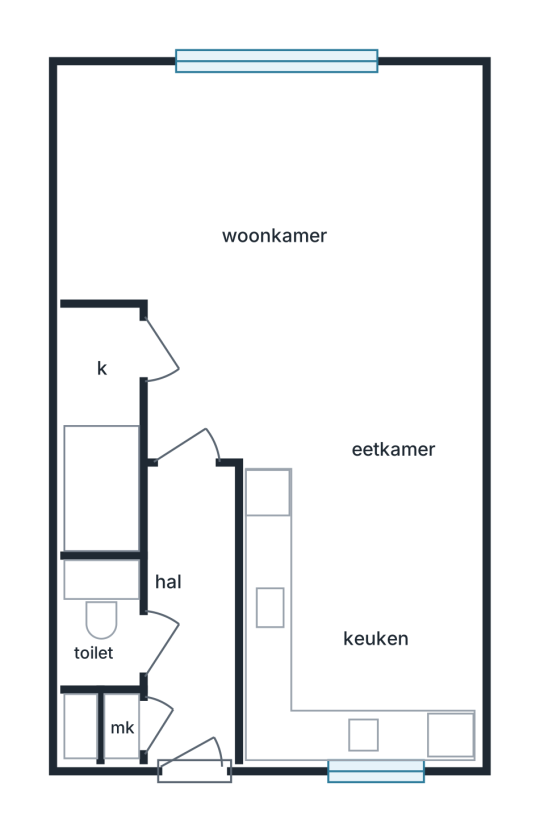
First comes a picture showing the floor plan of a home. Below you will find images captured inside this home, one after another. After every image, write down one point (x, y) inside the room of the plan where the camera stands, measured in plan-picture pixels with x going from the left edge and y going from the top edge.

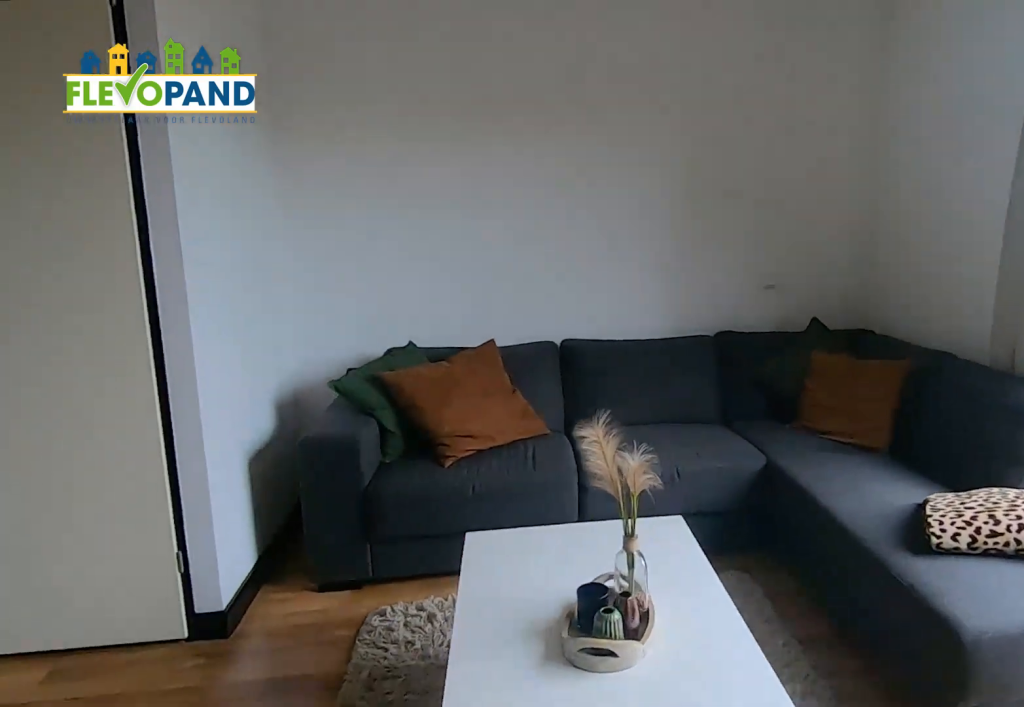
(248, 221)
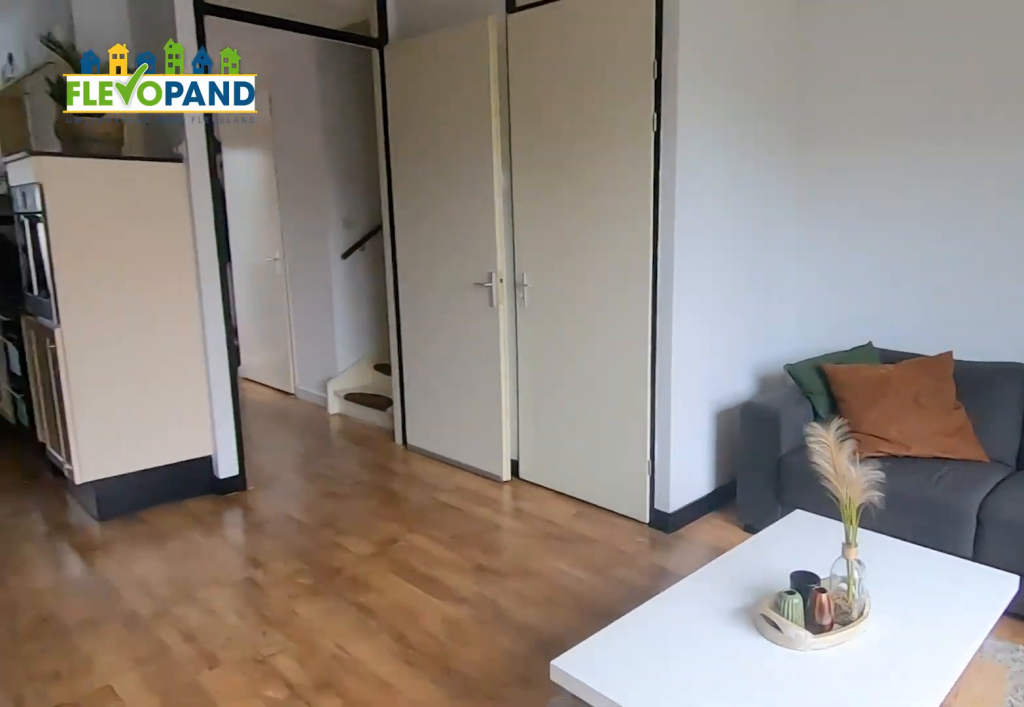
(248, 221)
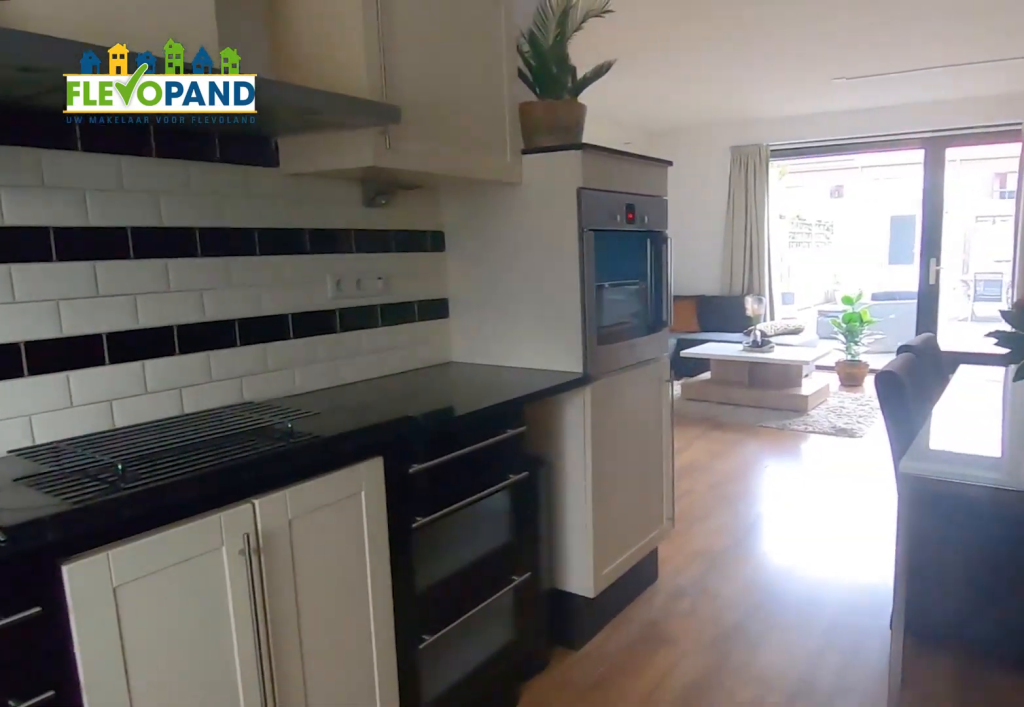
(360, 608)
